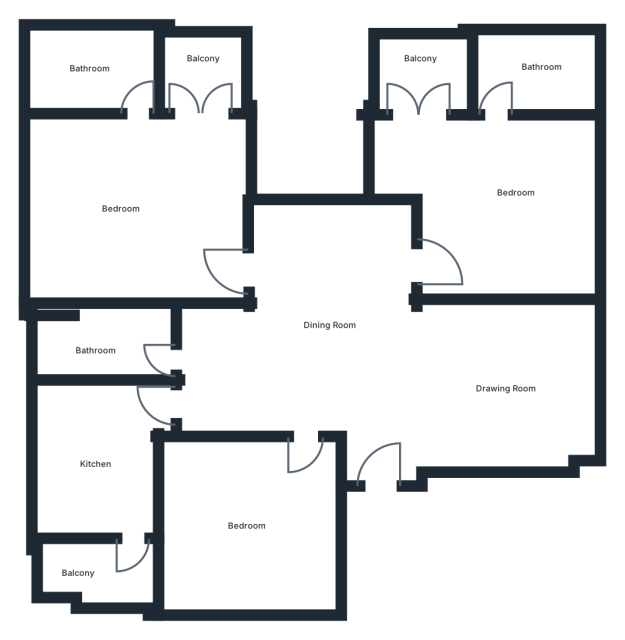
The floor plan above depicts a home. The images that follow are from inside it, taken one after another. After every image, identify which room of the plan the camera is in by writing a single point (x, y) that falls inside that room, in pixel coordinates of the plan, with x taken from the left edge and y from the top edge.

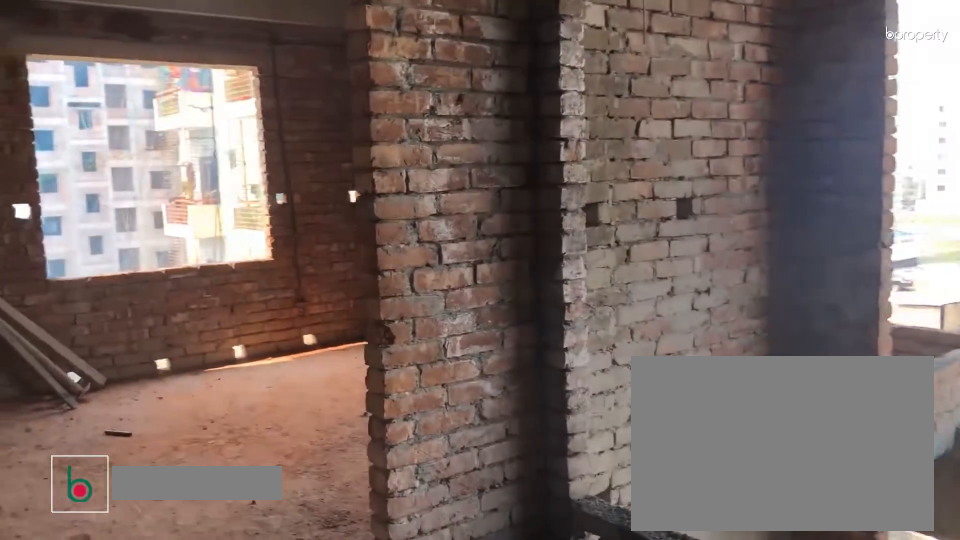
(321, 316)
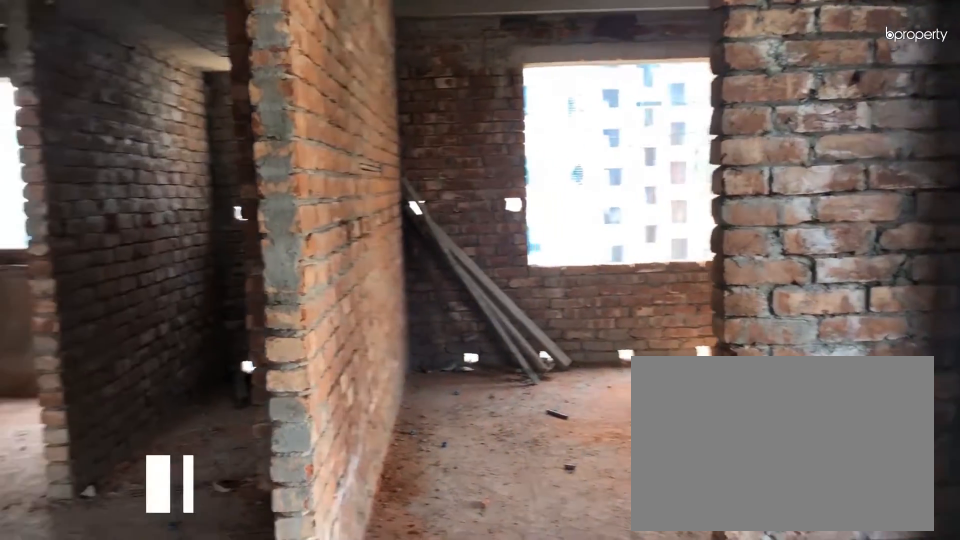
(321, 316)
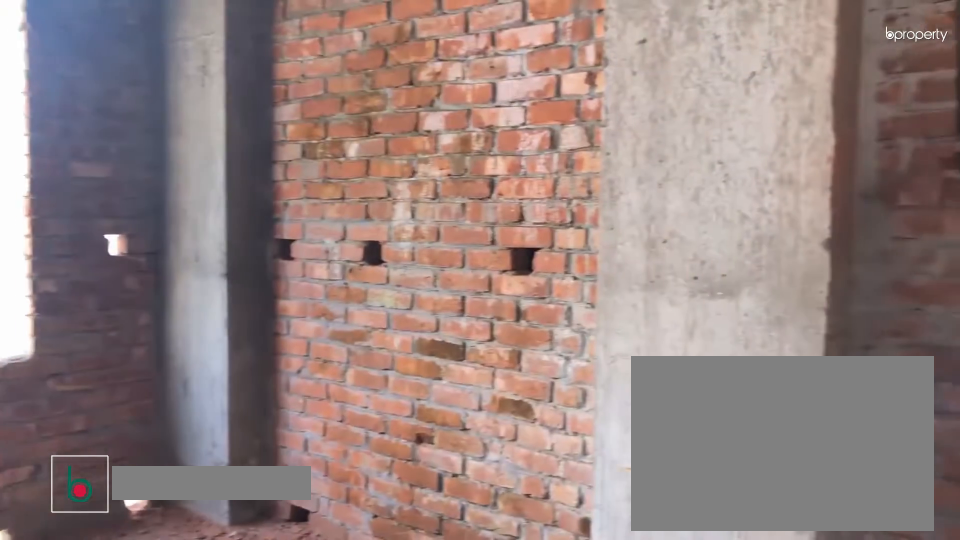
(506, 382)
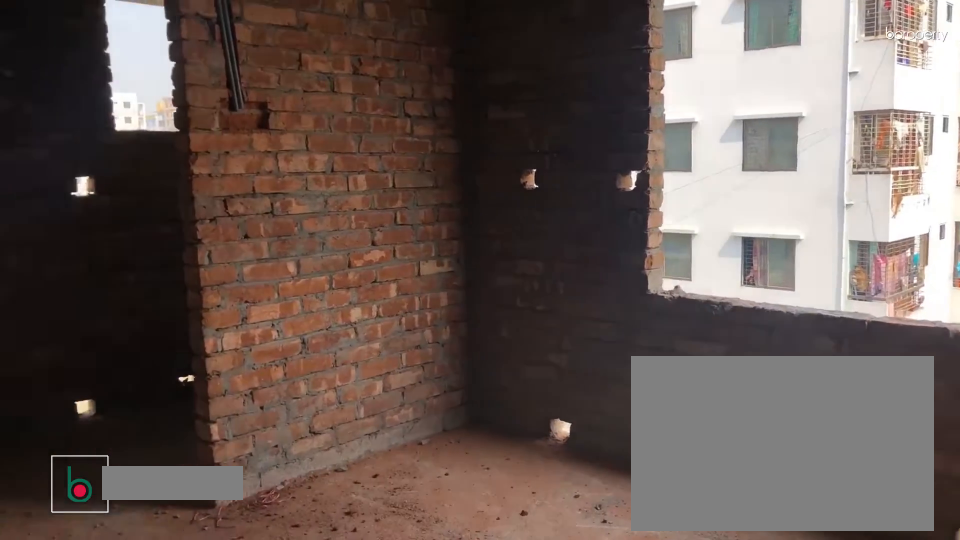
(501, 233)
